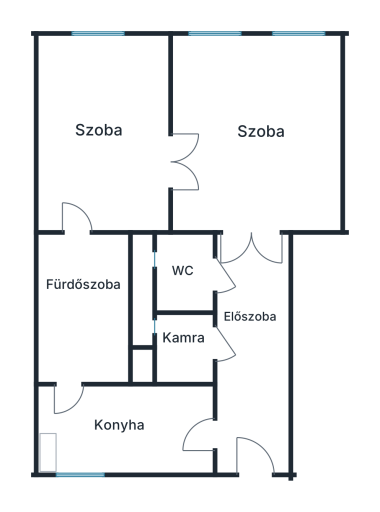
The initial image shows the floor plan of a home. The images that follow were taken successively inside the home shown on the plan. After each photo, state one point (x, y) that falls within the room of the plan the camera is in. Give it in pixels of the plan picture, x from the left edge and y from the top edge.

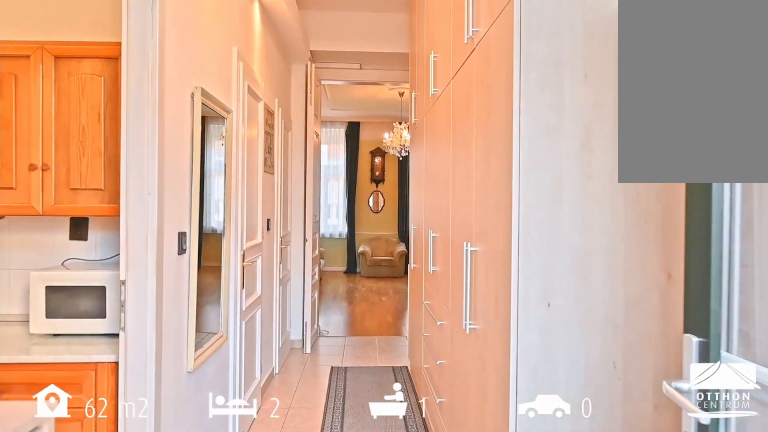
(251, 355)
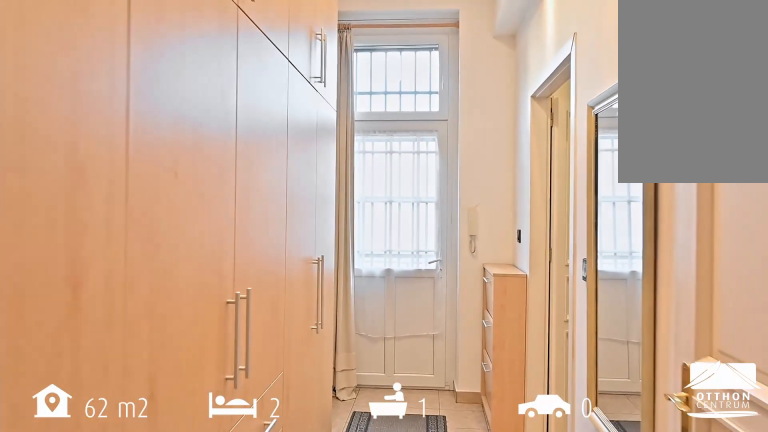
(251, 355)
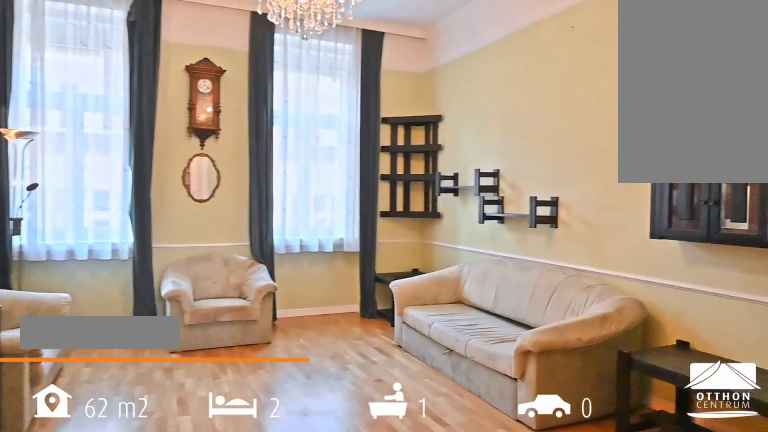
(254, 135)
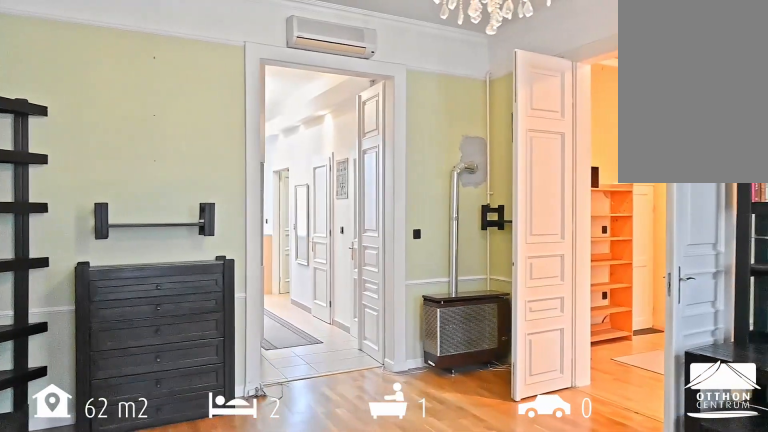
(255, 135)
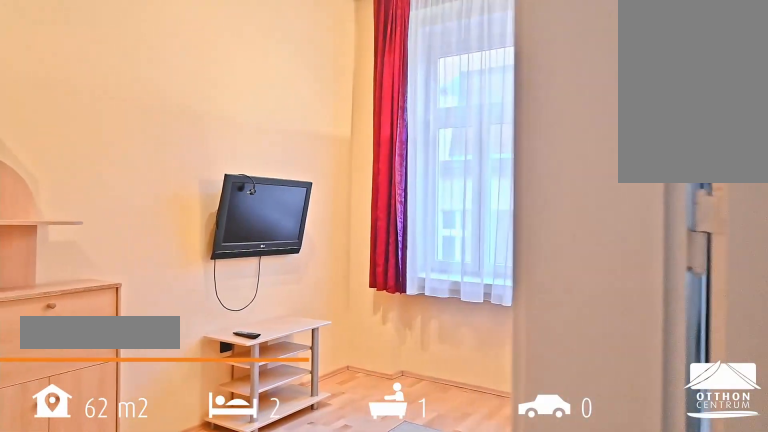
(104, 134)
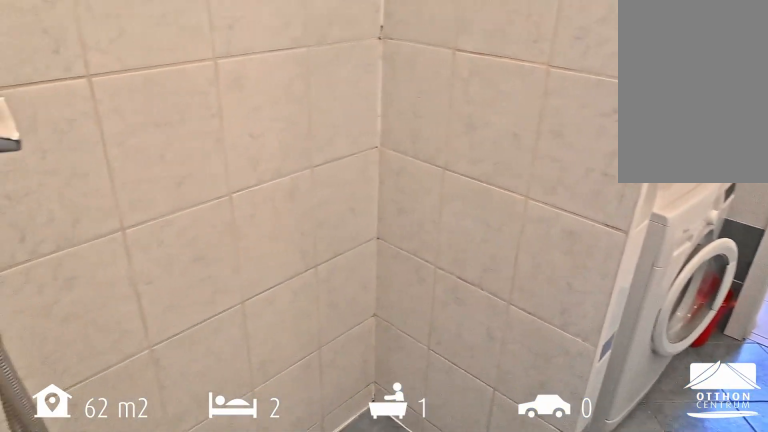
(84, 312)
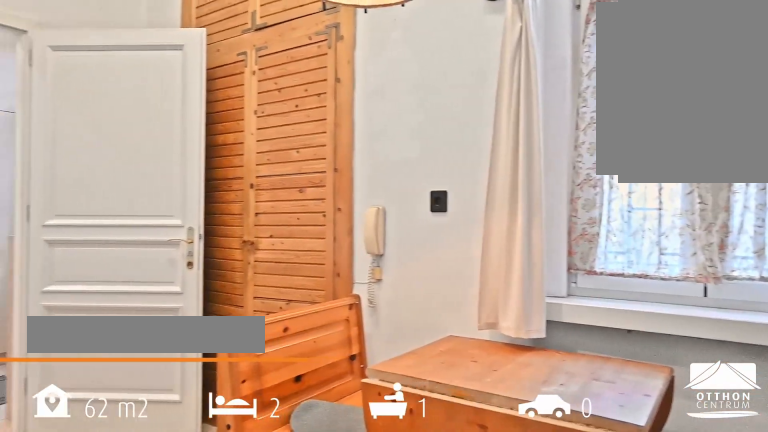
(126, 430)
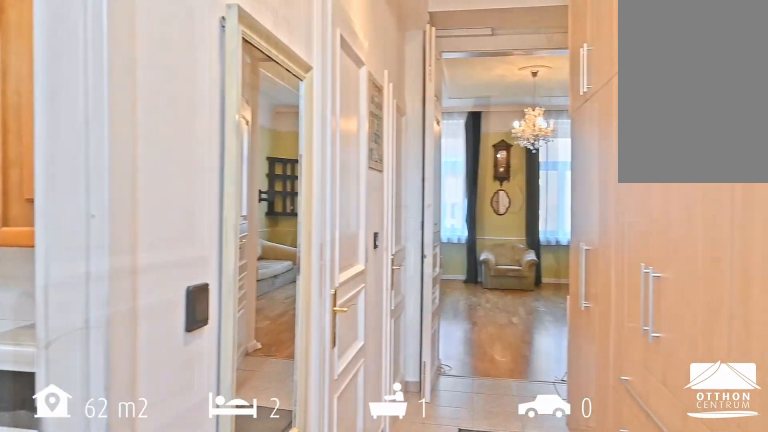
(251, 354)
